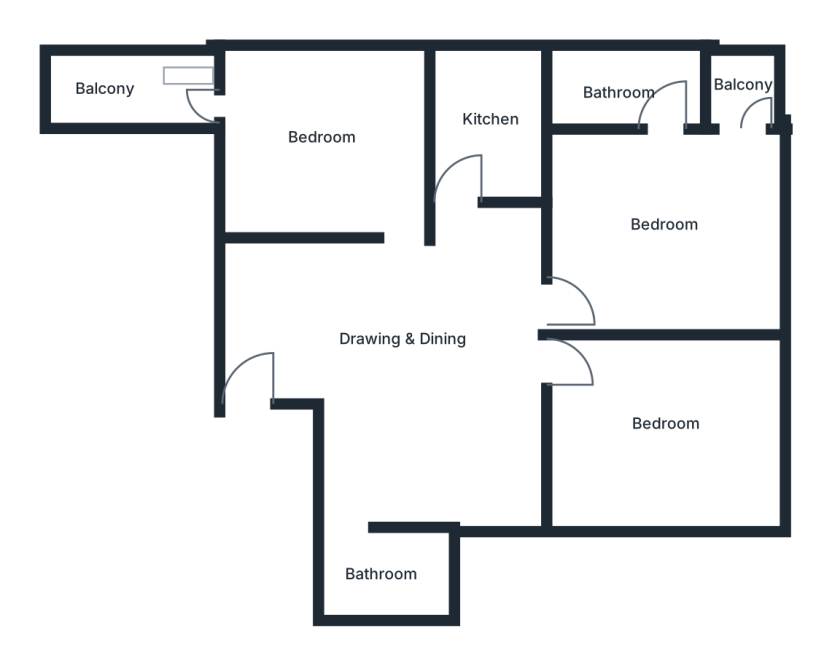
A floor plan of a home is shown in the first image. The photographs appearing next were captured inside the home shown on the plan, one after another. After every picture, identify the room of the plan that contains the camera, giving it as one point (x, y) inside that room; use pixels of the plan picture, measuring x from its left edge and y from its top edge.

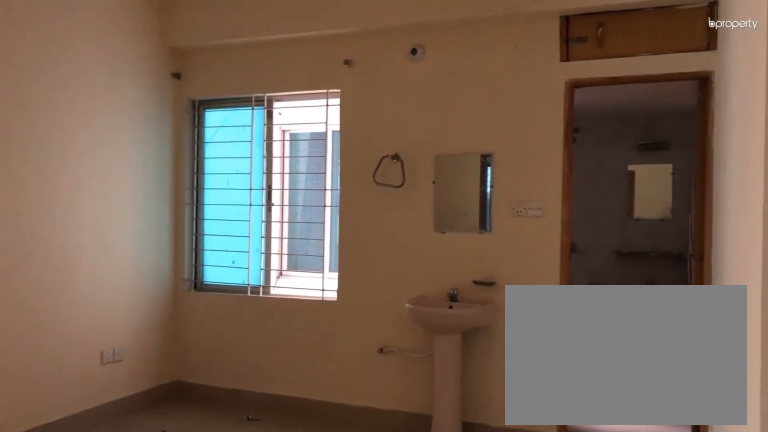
(401, 339)
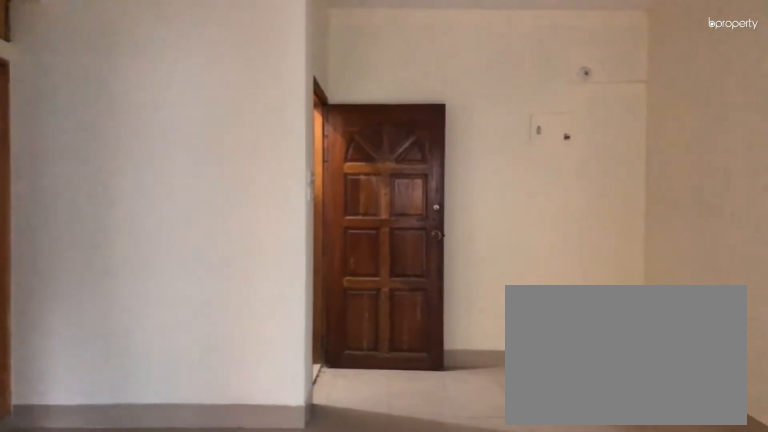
(400, 339)
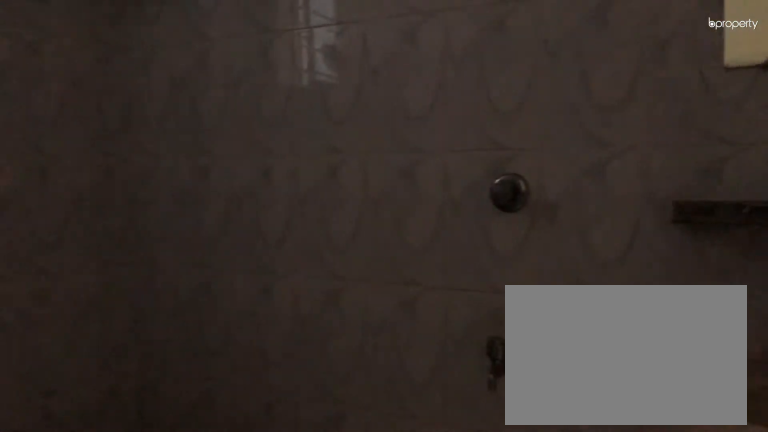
(382, 574)
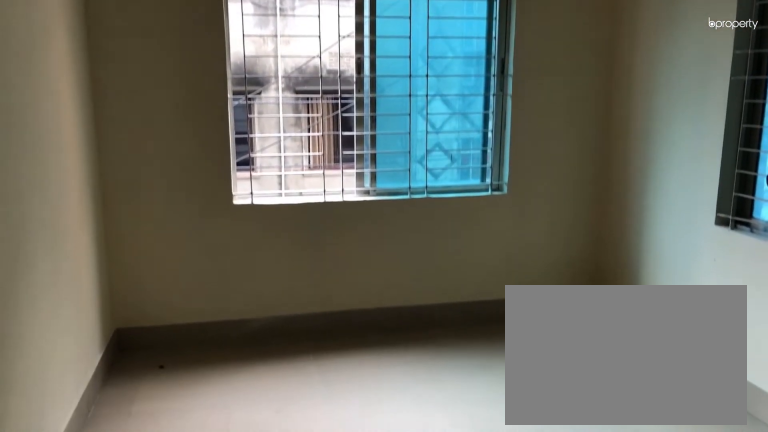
(668, 425)
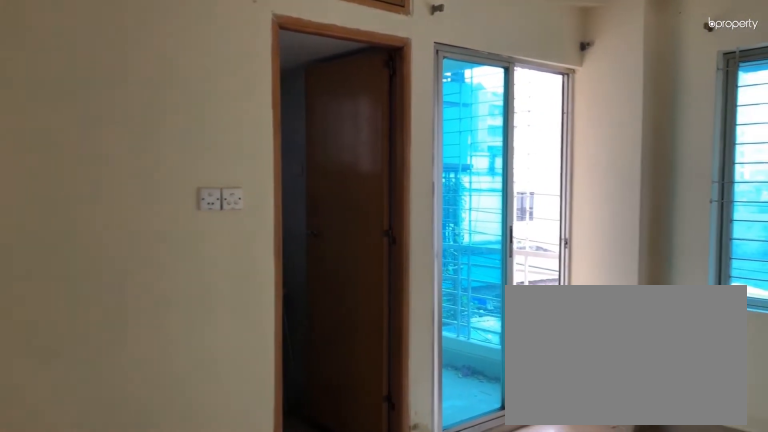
(667, 222)
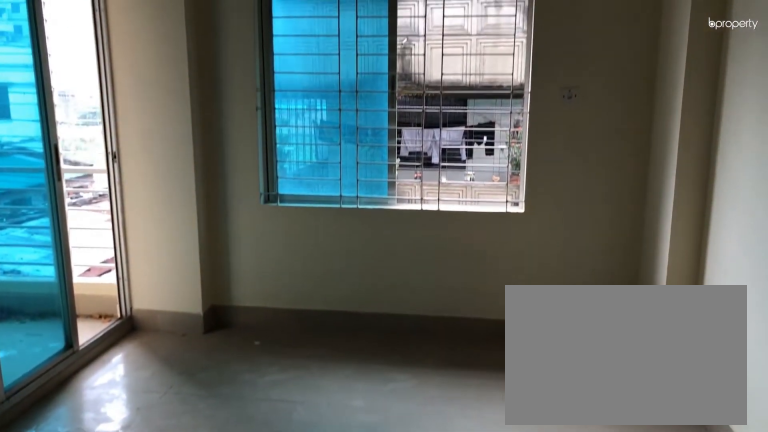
(667, 222)
